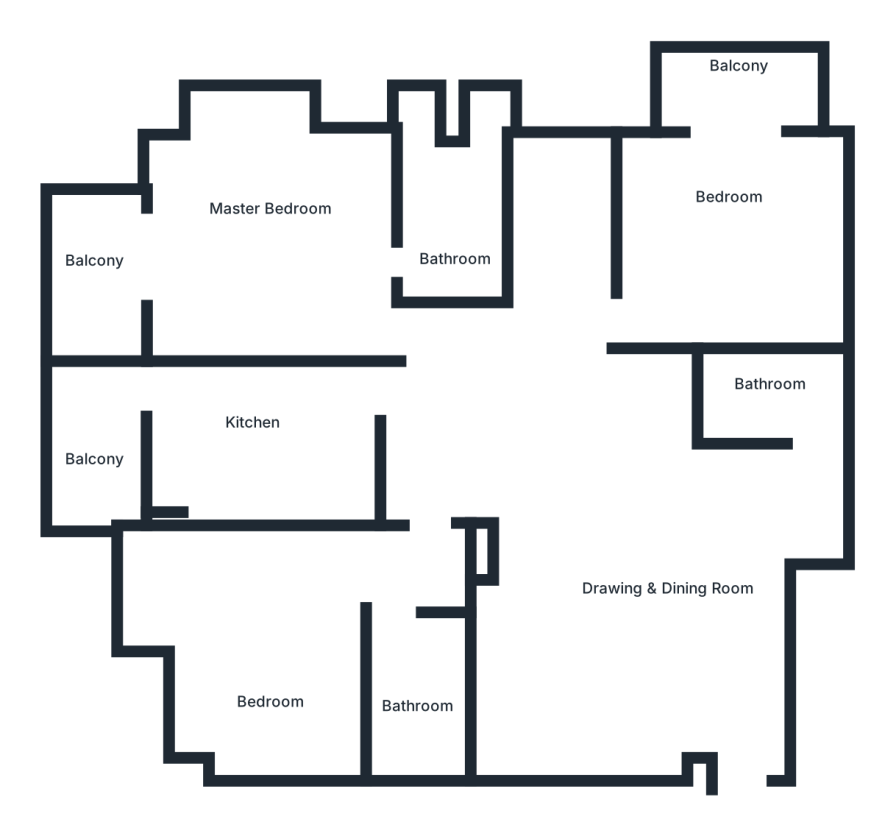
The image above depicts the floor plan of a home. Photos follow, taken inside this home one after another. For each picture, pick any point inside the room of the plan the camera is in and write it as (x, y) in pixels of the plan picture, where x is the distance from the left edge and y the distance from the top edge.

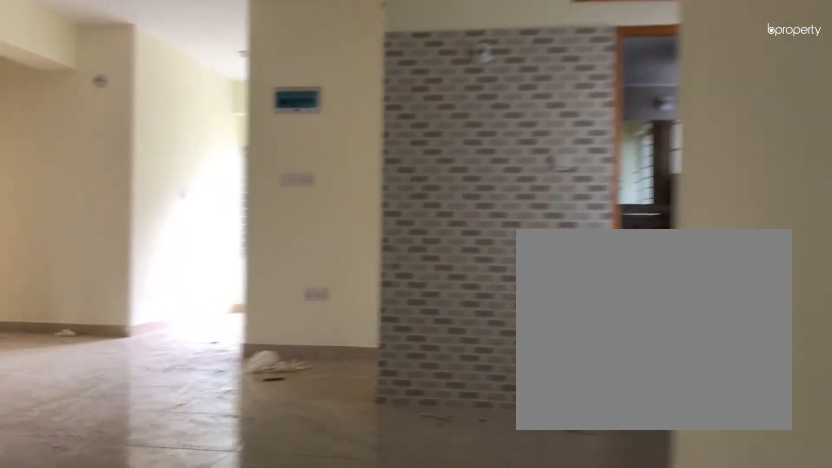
(729, 677)
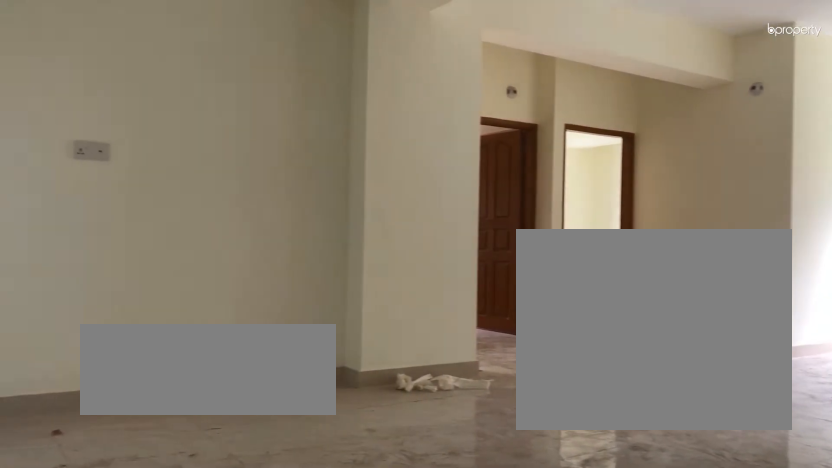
(729, 677)
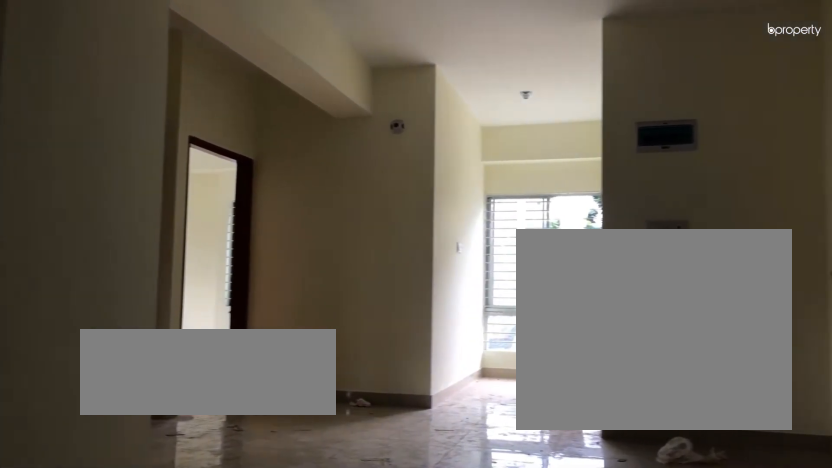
(577, 492)
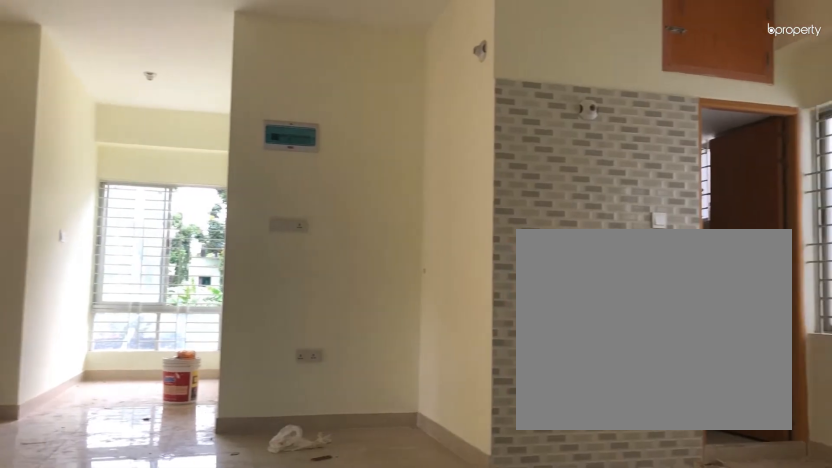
(577, 492)
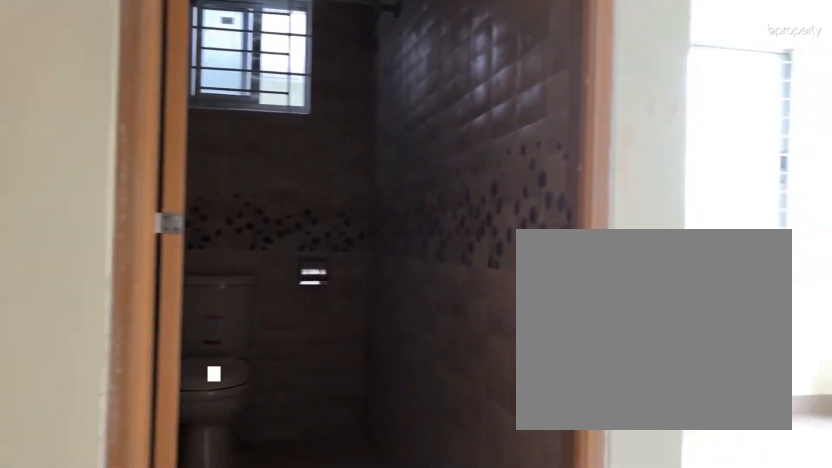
(361, 586)
